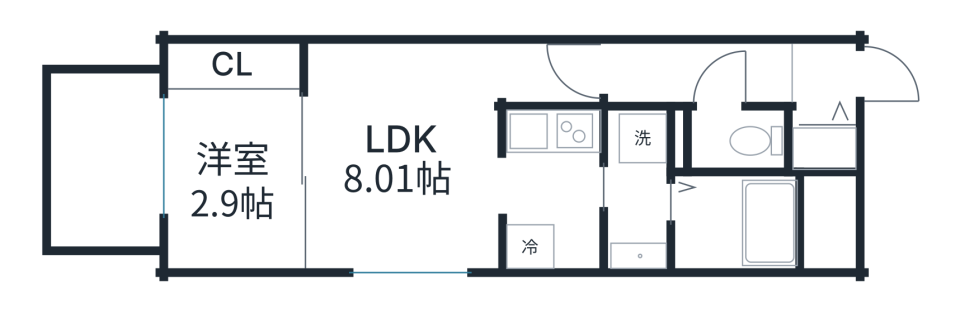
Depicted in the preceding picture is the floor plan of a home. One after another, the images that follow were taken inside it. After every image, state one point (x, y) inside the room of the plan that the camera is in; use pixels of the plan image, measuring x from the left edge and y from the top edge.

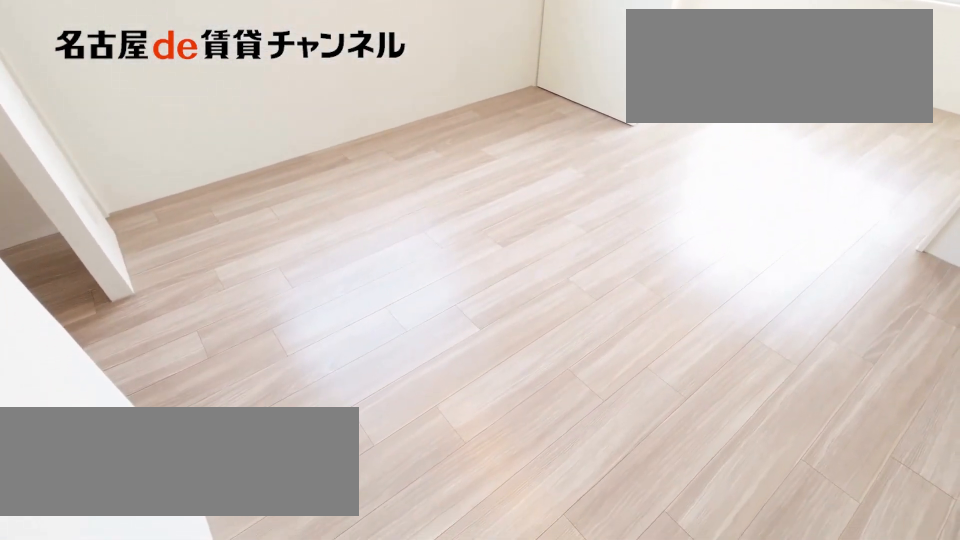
(418, 144)
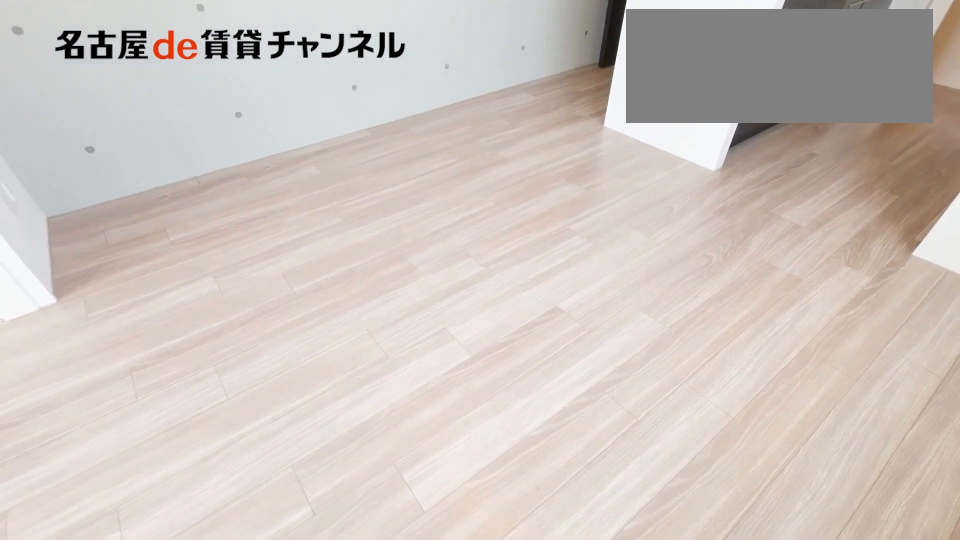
(418, 144)
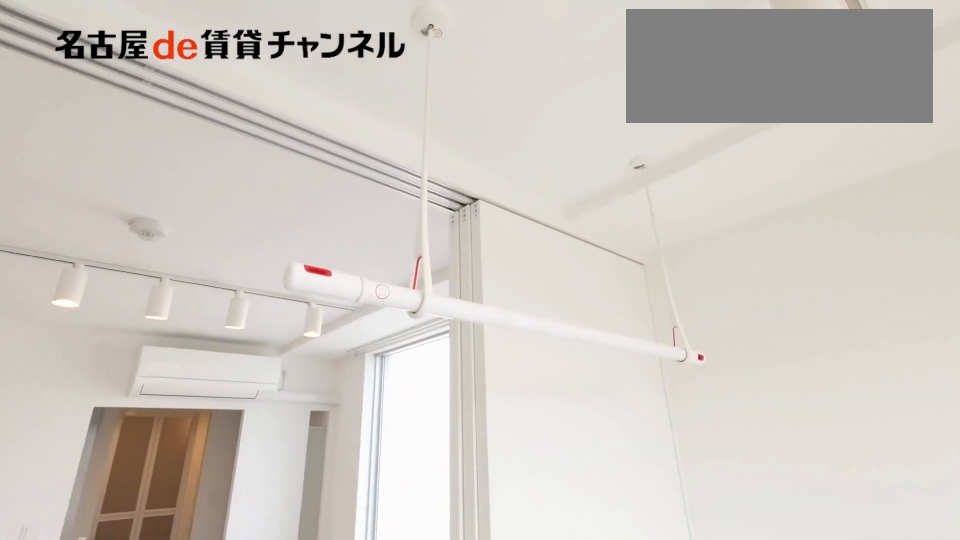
(231, 181)
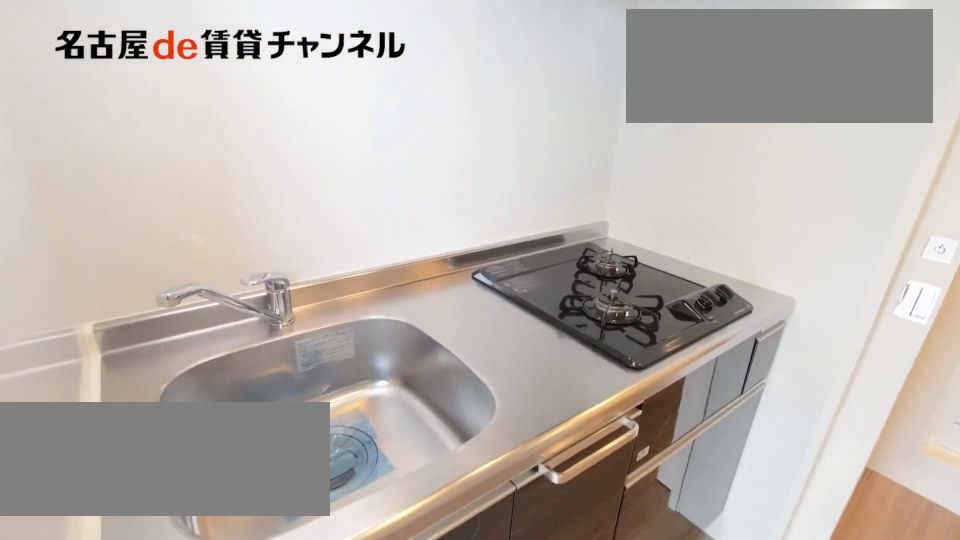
(553, 191)
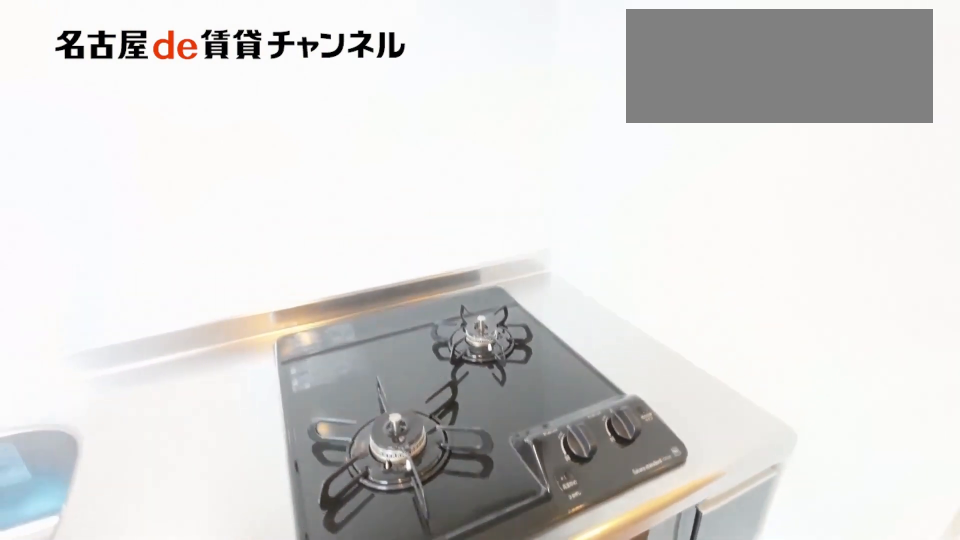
(553, 191)
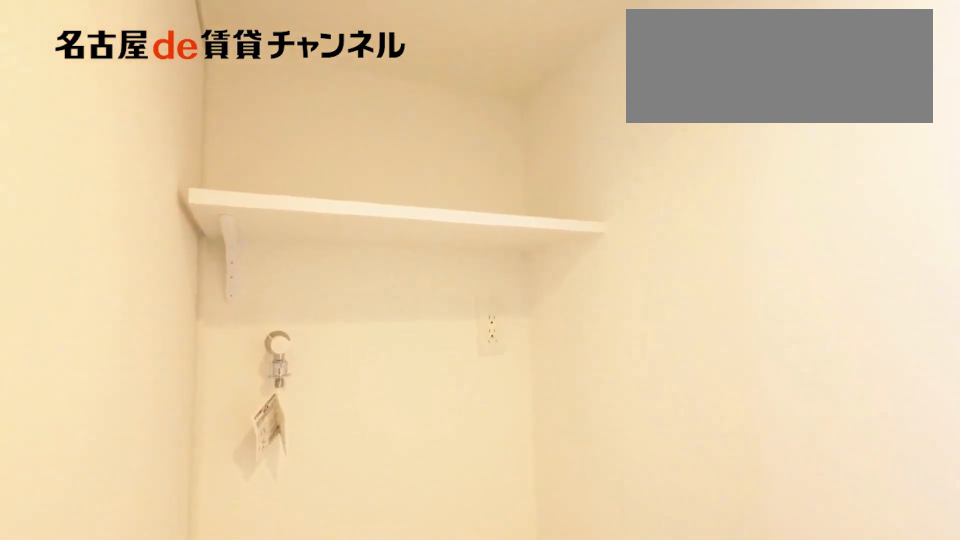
(636, 141)
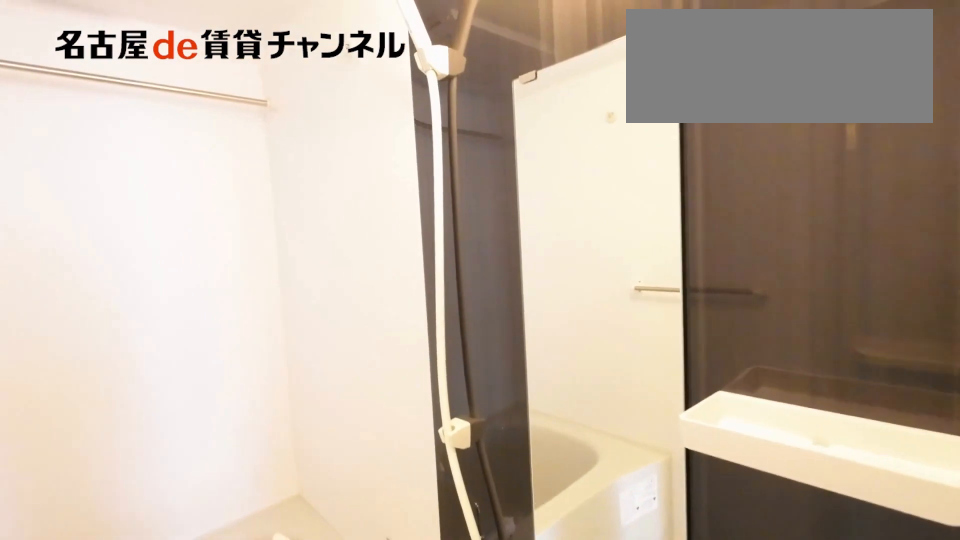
(737, 228)
